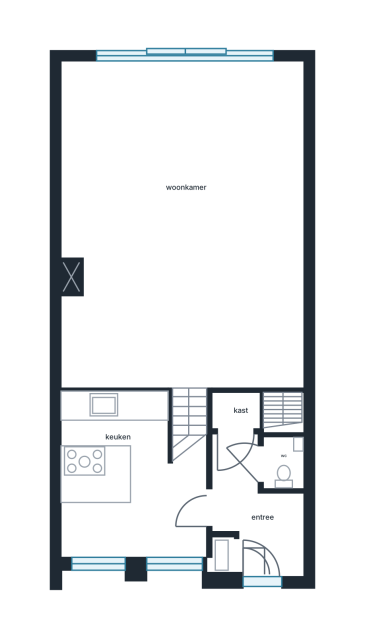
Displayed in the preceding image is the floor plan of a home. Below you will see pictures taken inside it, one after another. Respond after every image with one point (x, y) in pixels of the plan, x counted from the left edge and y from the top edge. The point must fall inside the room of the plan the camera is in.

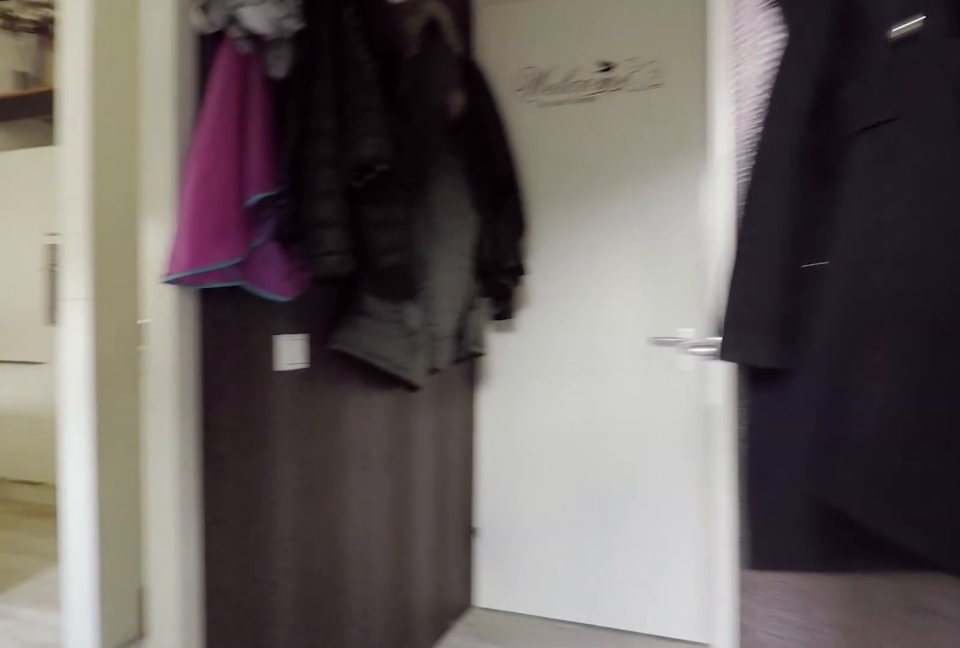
(255, 511)
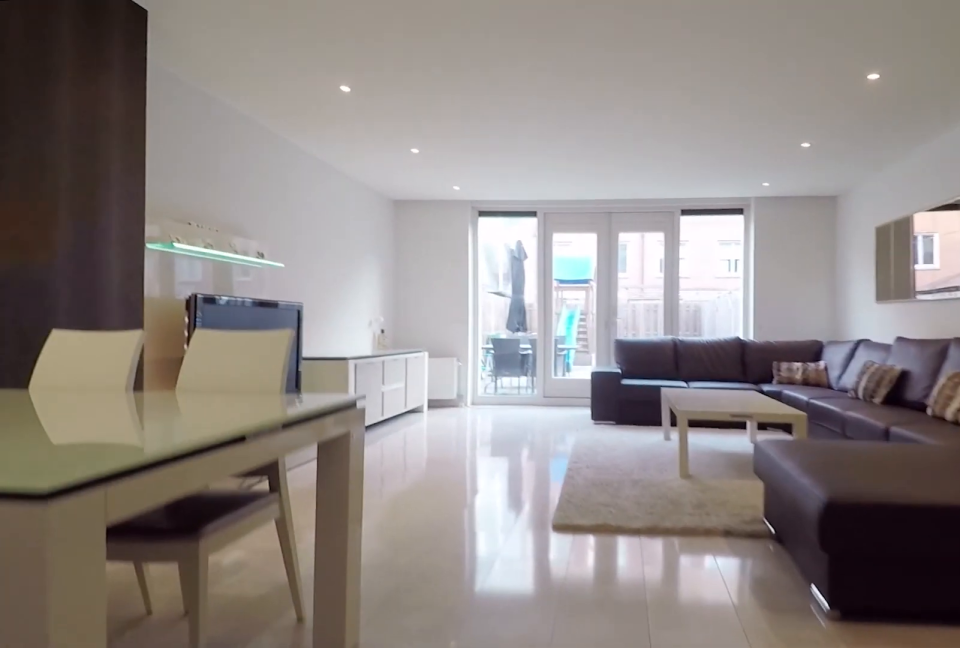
(178, 204)
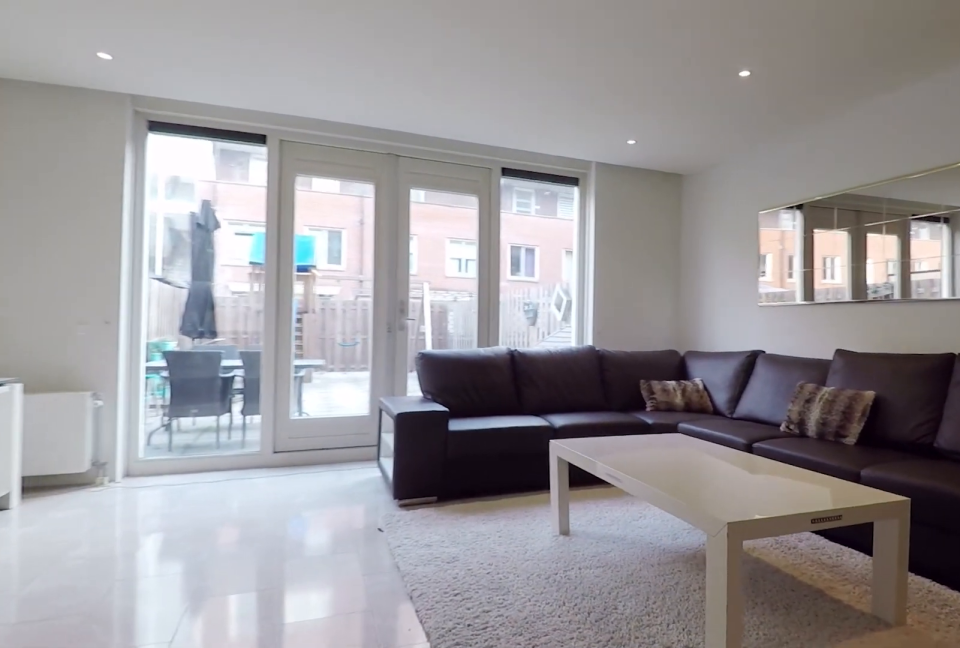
(178, 204)
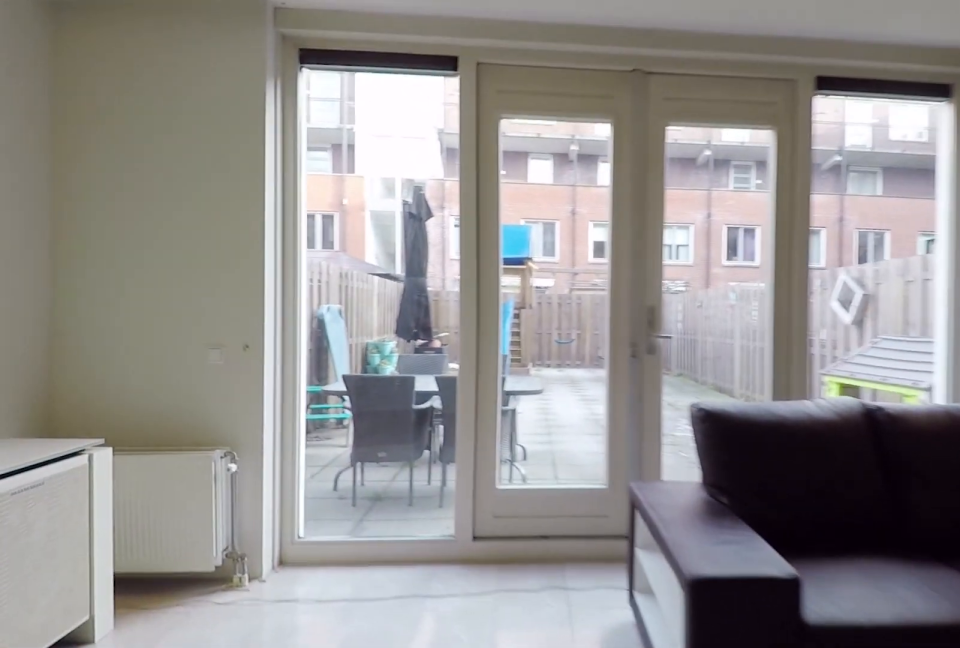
(178, 204)
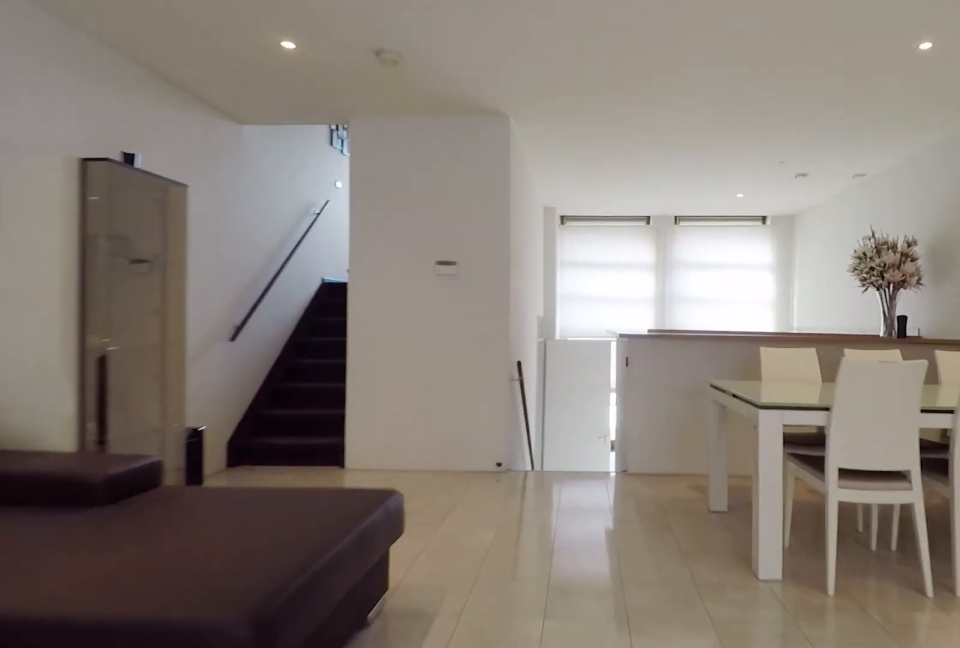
(178, 204)
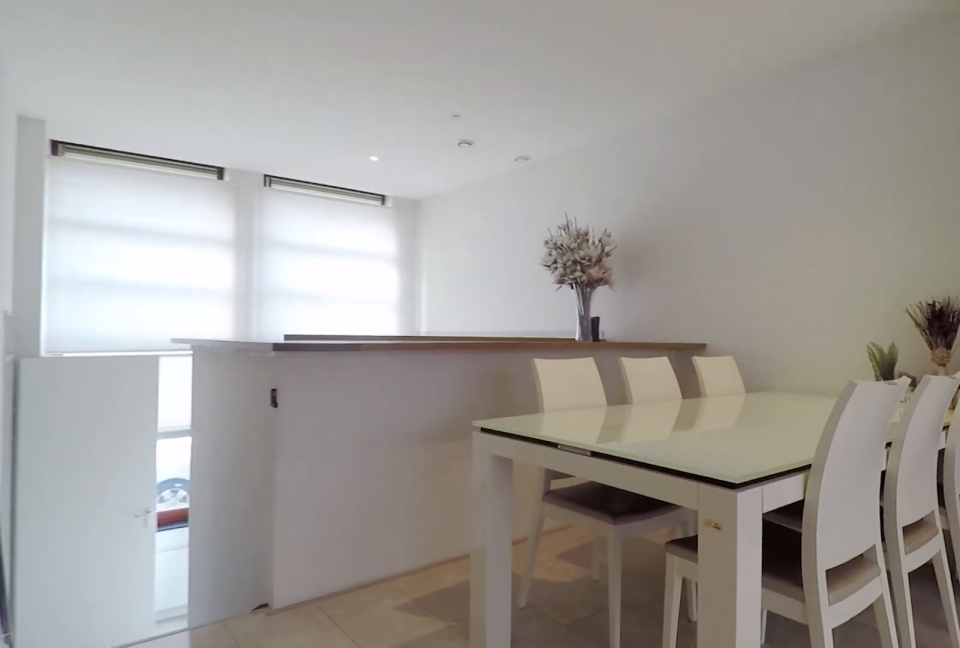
(178, 204)
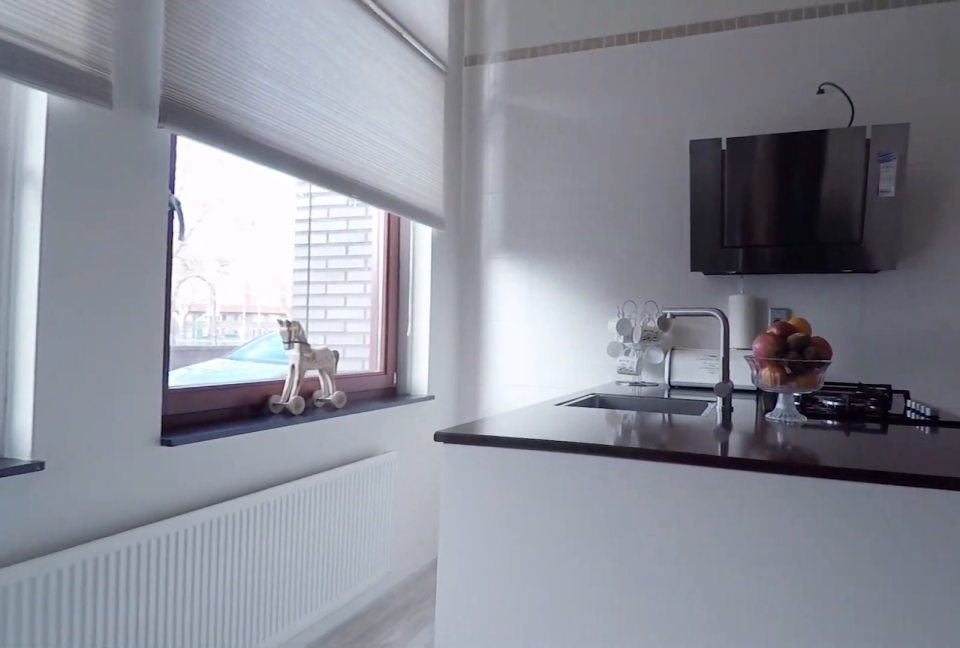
(129, 479)
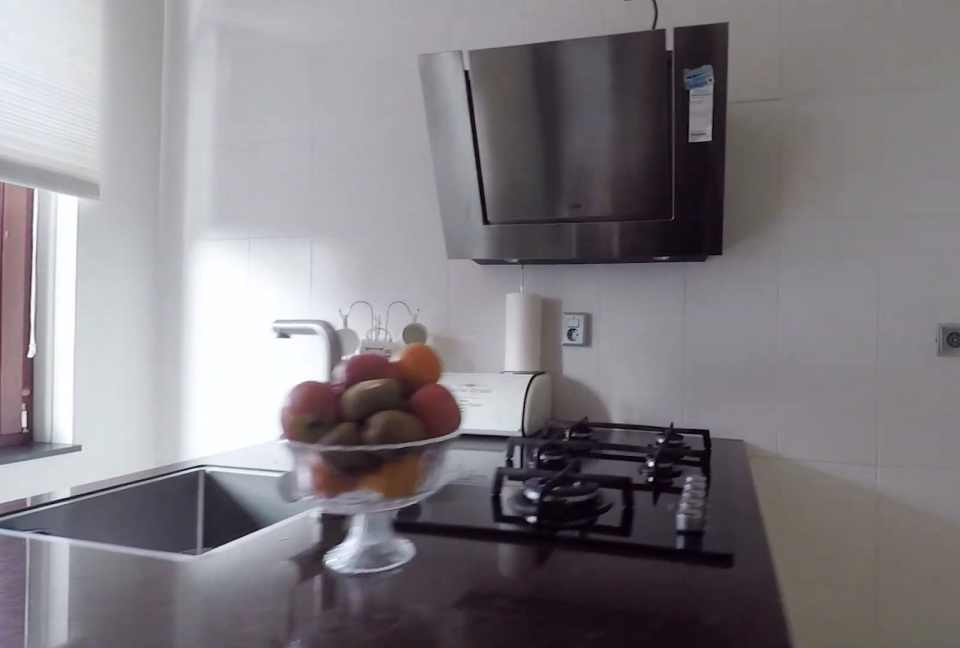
(129, 479)
